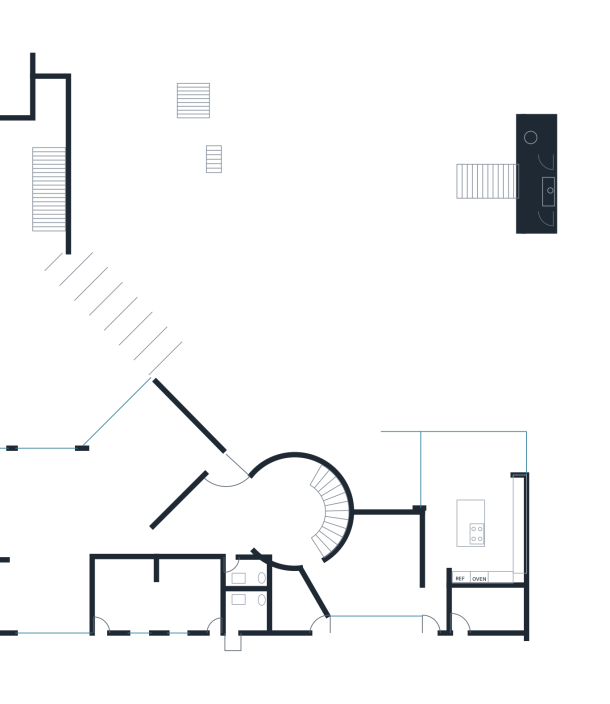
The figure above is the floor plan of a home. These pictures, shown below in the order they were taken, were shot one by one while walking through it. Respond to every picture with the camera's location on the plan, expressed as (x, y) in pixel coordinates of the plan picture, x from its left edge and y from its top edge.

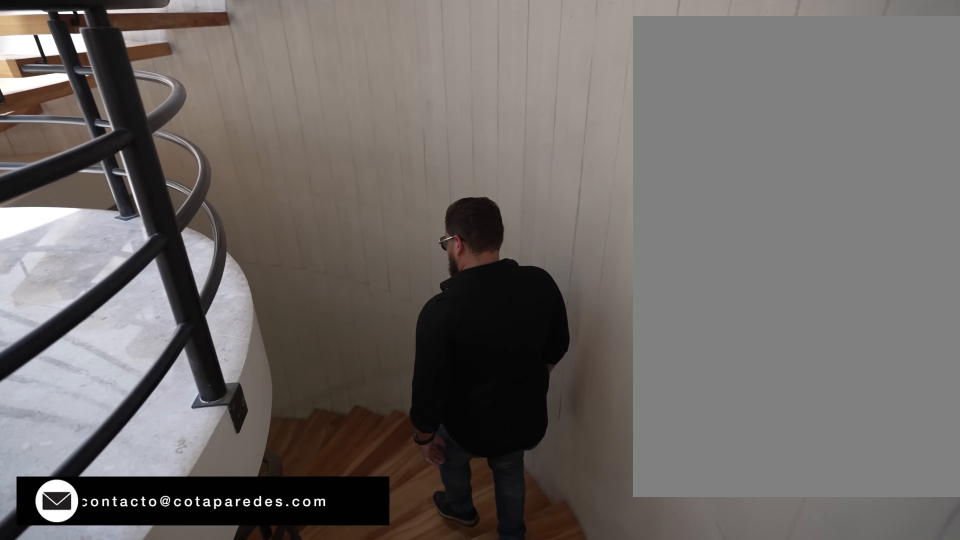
(325, 542)
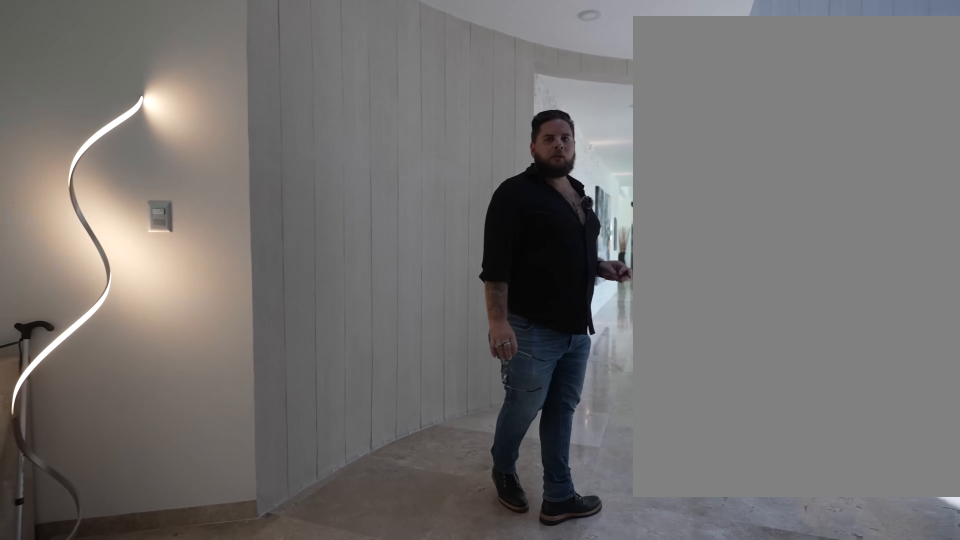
(310, 546)
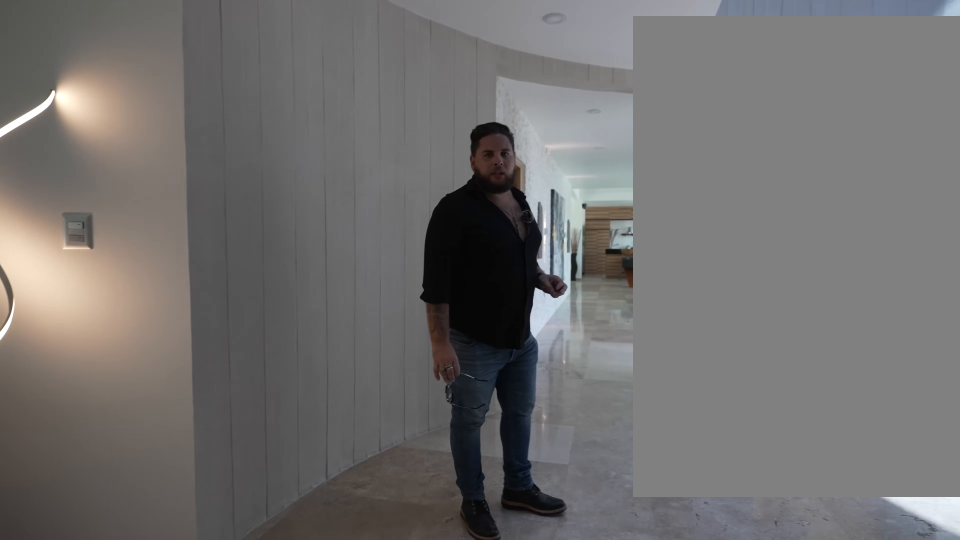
(298, 546)
